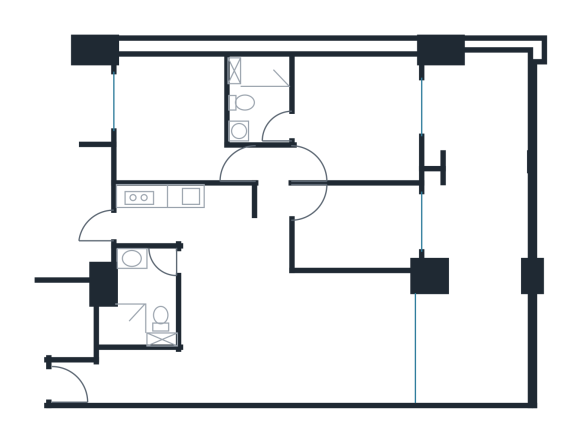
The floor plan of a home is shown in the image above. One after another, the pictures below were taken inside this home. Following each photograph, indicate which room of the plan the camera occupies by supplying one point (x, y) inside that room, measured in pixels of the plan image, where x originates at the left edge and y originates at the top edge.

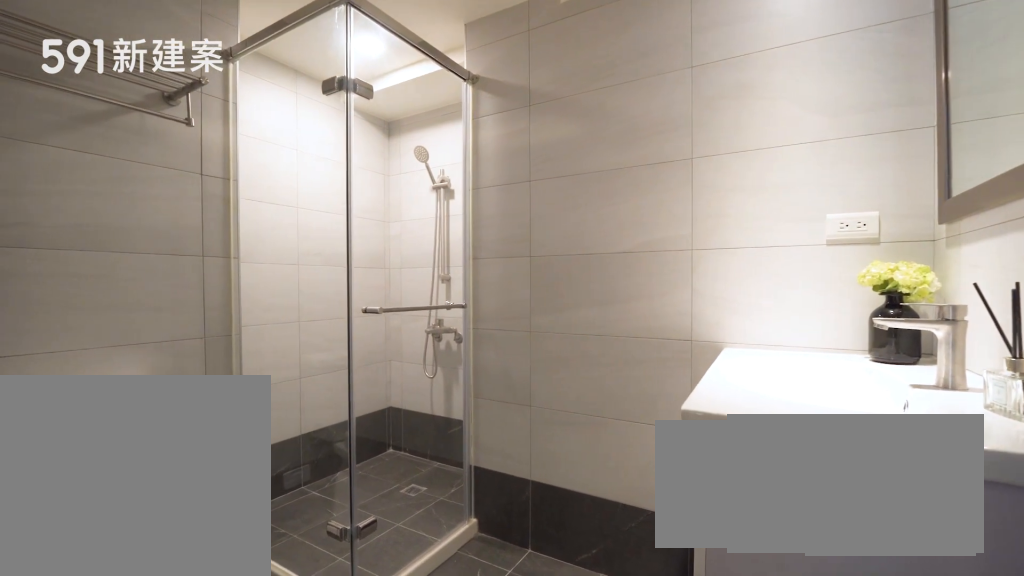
(140, 298)
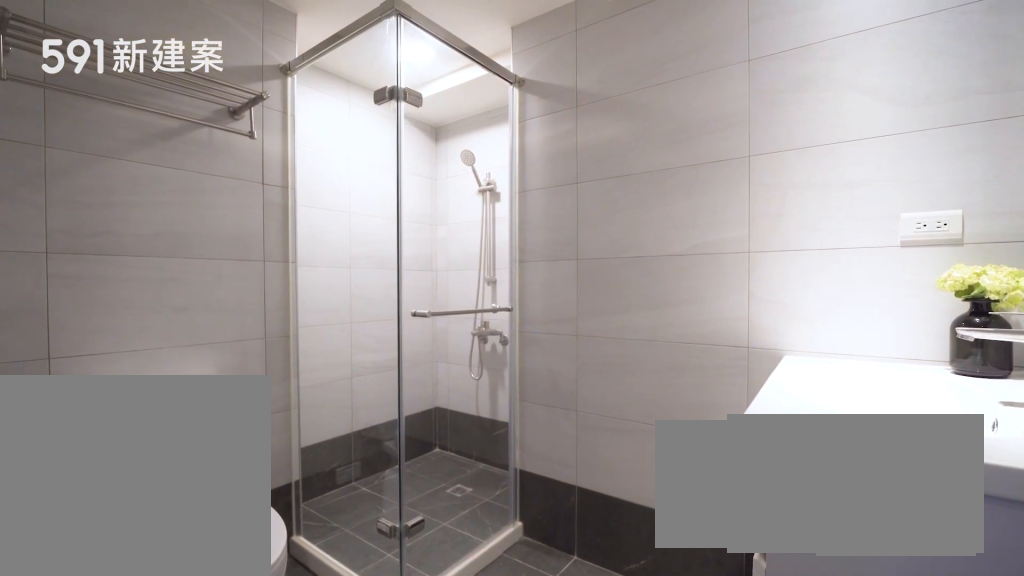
(140, 298)
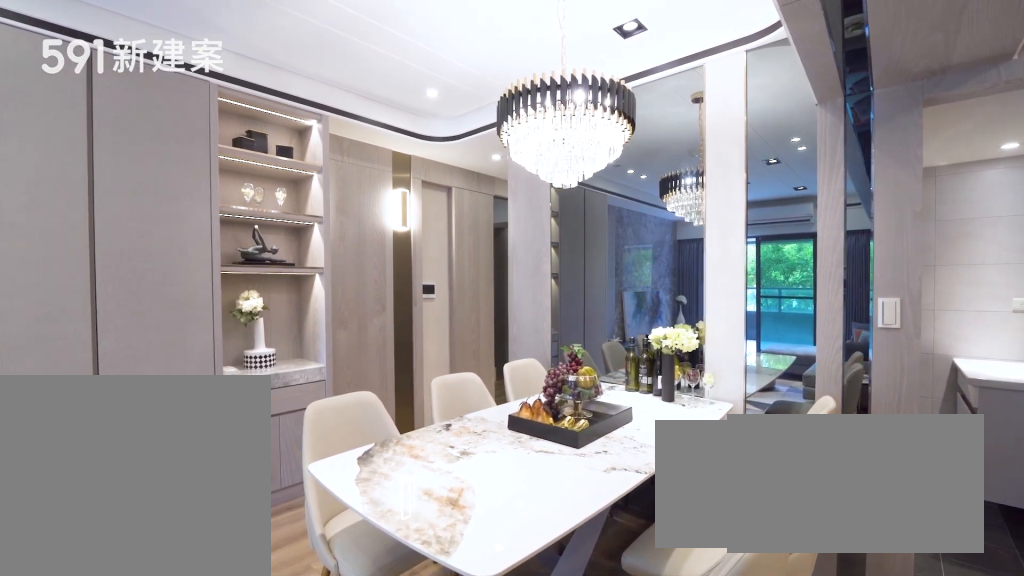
(235, 324)
